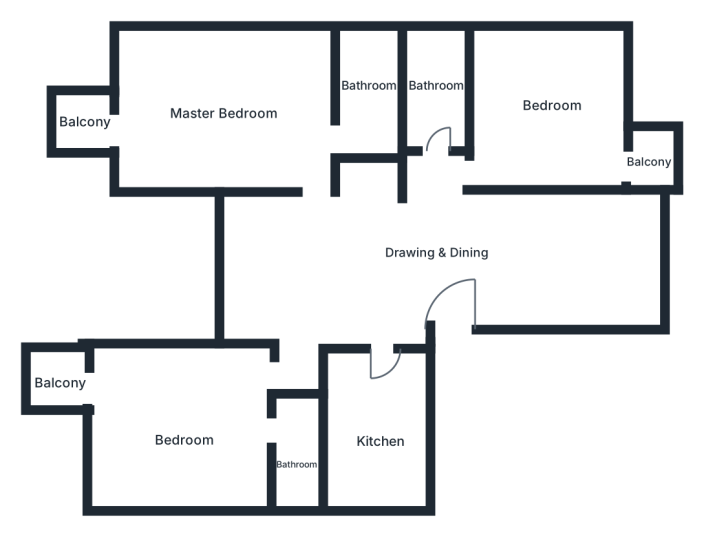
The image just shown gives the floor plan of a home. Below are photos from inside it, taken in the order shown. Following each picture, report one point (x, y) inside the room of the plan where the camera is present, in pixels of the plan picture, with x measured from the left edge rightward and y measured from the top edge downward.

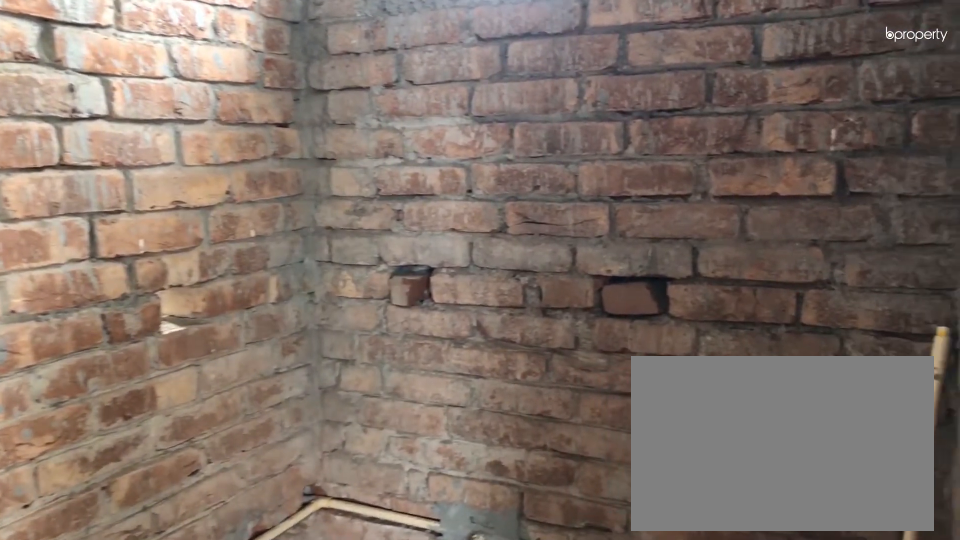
(298, 462)
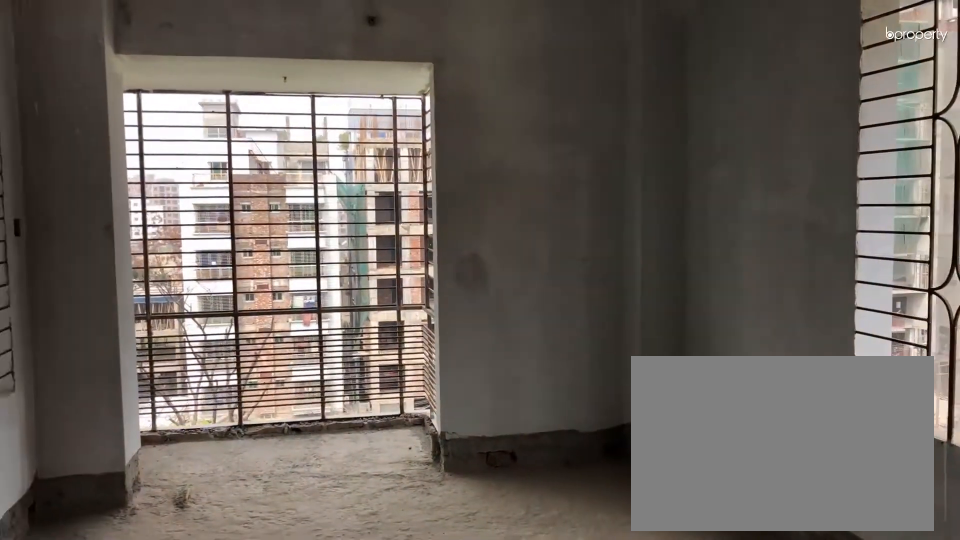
(235, 105)
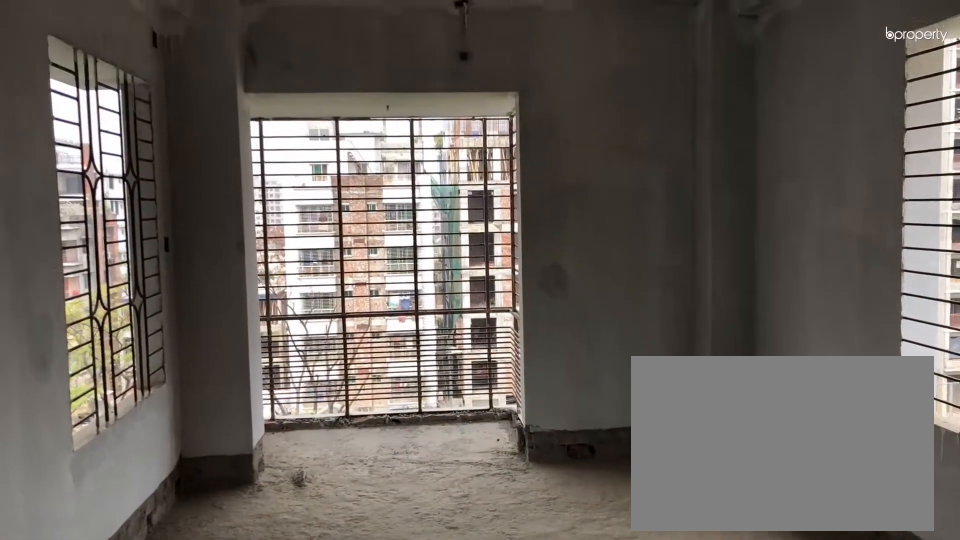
(235, 105)
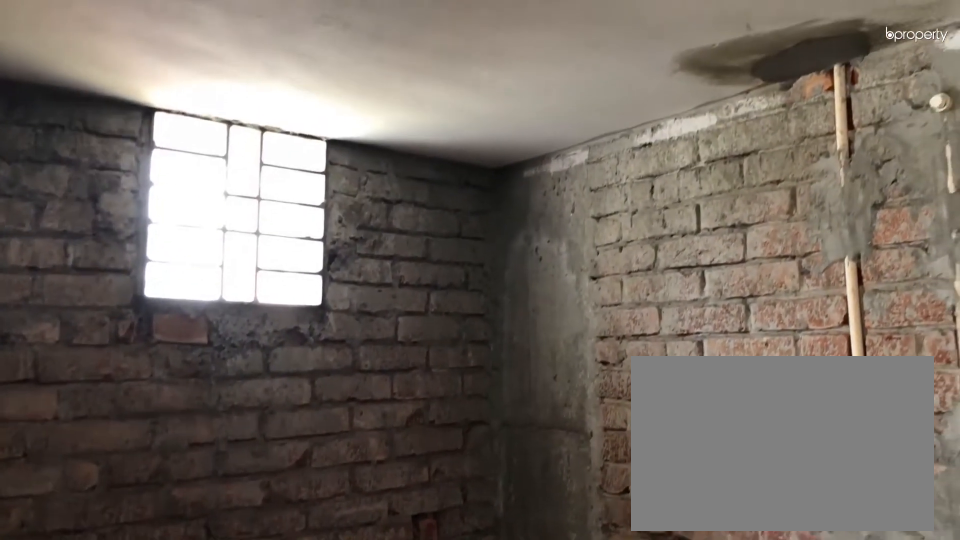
(369, 74)
